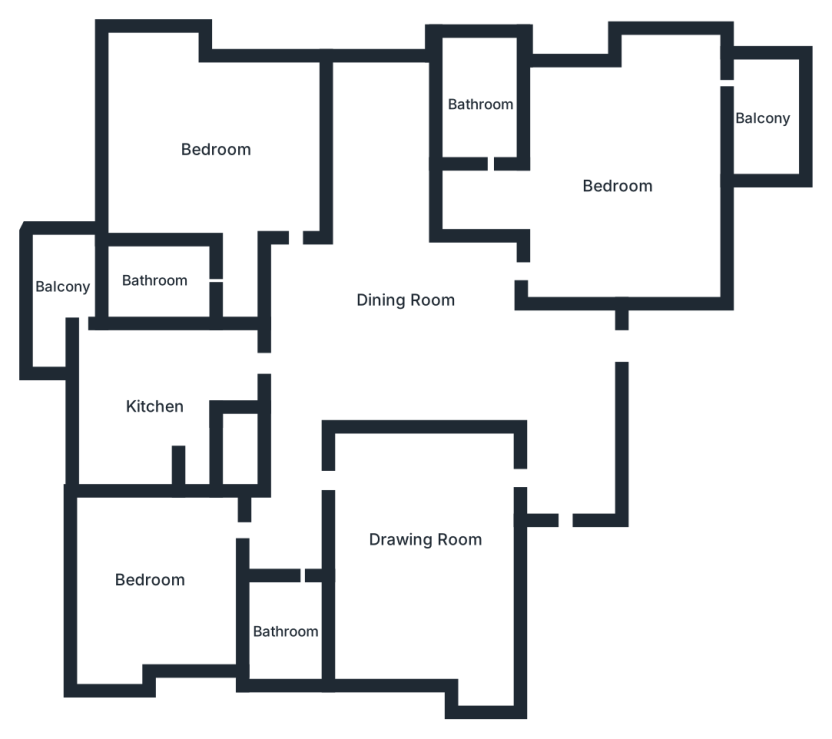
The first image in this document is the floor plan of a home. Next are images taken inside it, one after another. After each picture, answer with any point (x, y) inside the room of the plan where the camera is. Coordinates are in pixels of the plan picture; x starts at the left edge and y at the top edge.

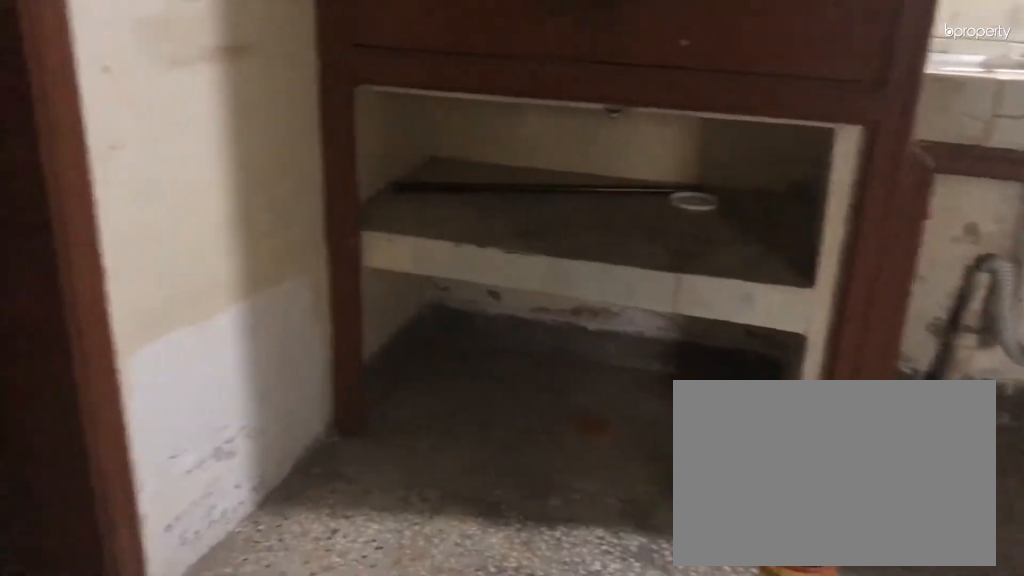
(150, 416)
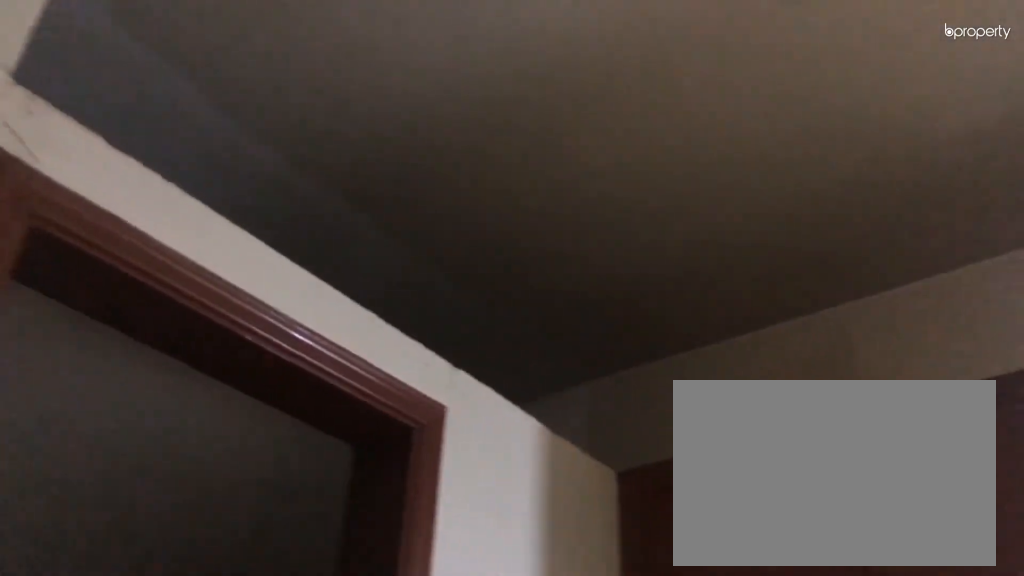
(150, 416)
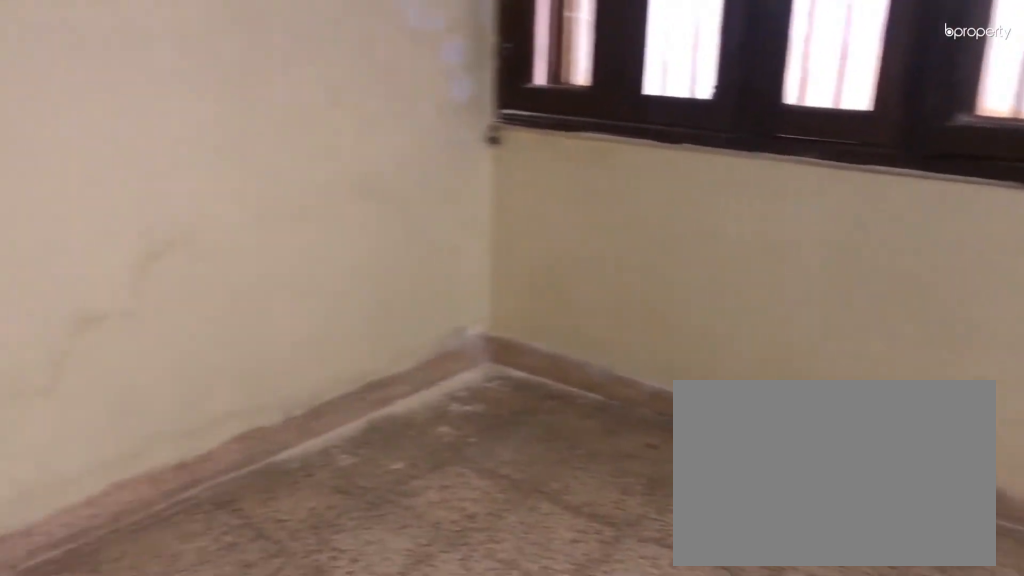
(155, 578)
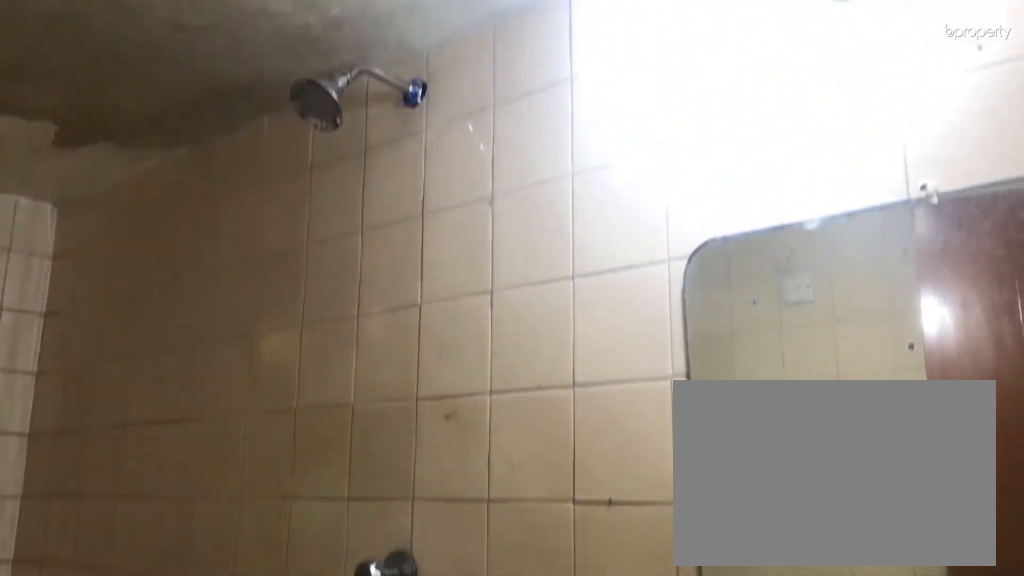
(285, 633)
